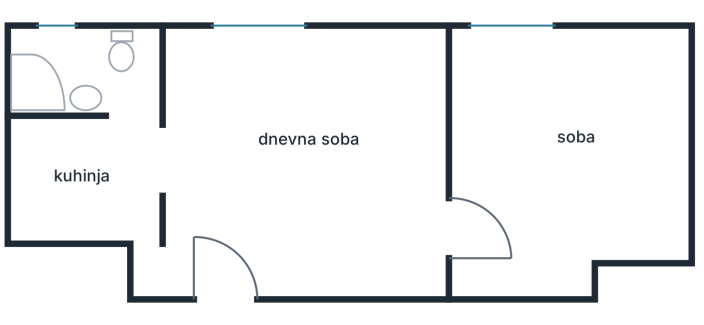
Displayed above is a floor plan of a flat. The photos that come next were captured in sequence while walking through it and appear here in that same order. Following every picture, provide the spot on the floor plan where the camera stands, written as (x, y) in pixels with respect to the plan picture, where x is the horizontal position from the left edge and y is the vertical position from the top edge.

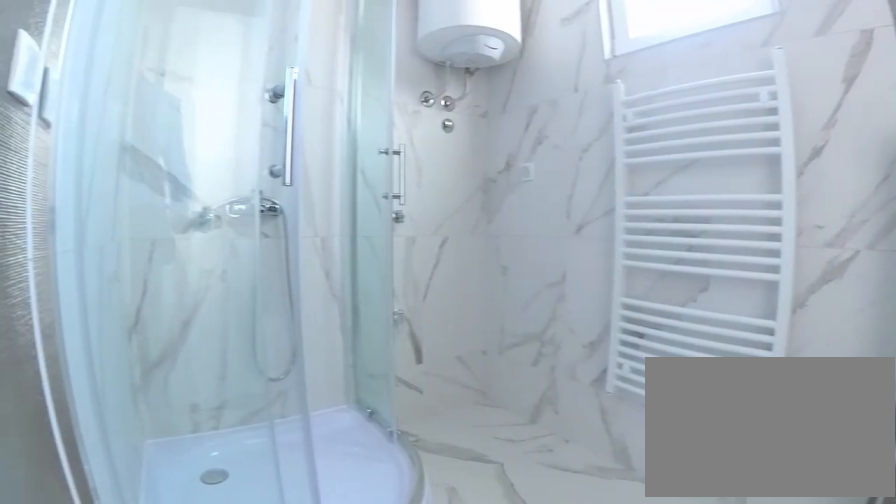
(129, 102)
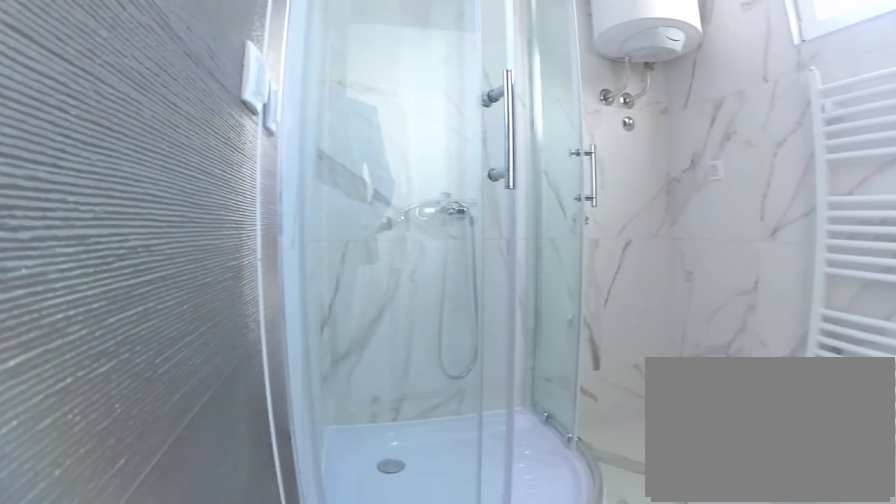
(133, 97)
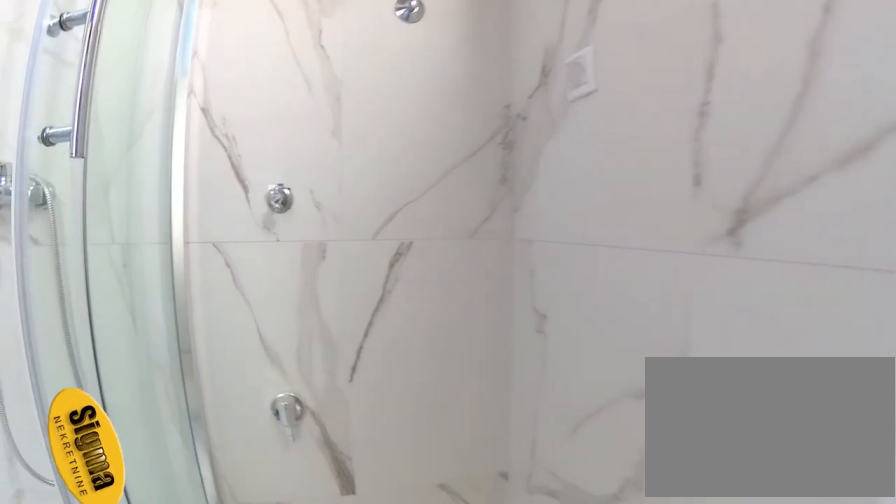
(93, 61)
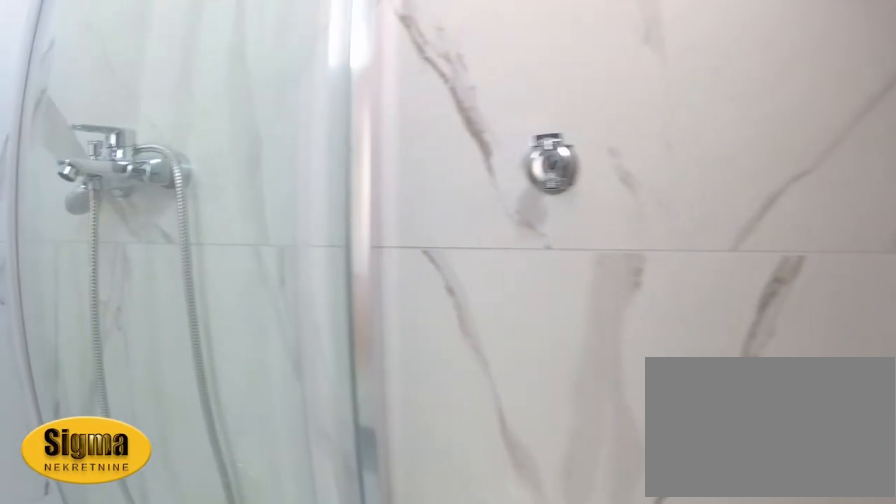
(64, 57)
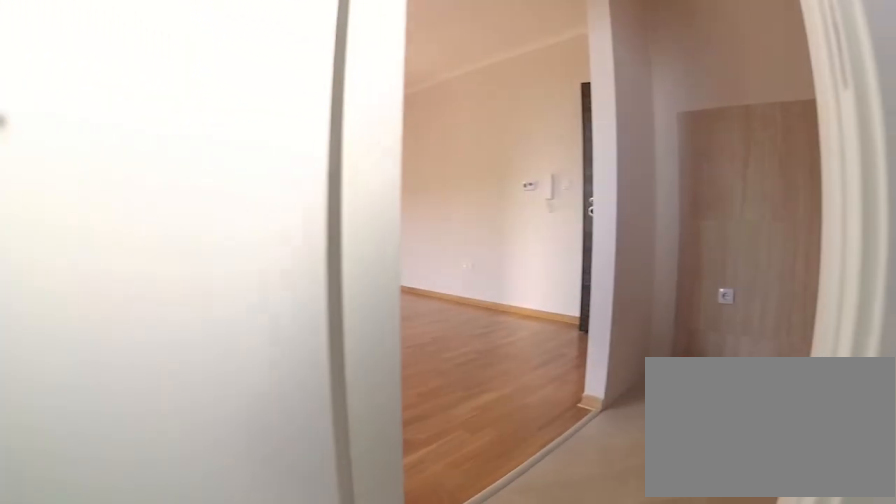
(94, 74)
